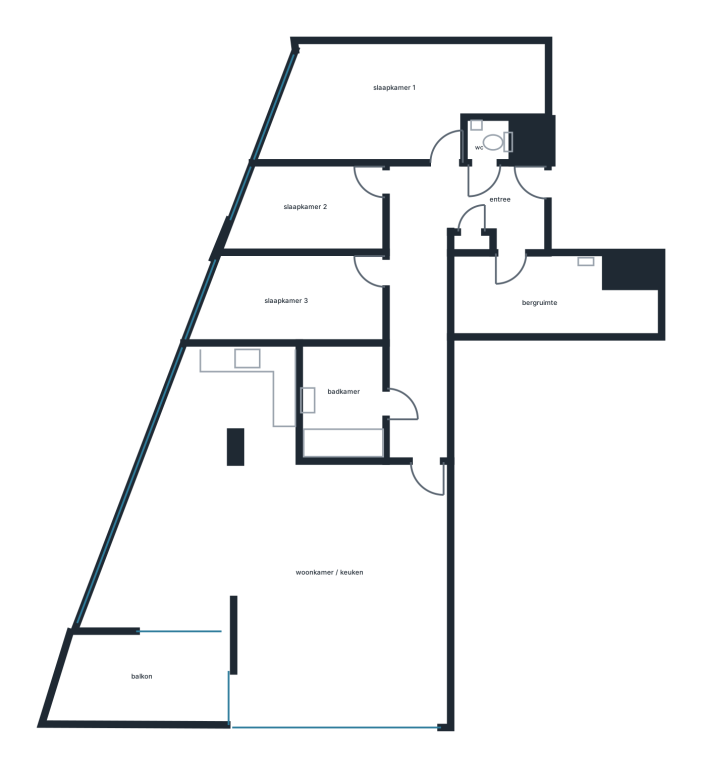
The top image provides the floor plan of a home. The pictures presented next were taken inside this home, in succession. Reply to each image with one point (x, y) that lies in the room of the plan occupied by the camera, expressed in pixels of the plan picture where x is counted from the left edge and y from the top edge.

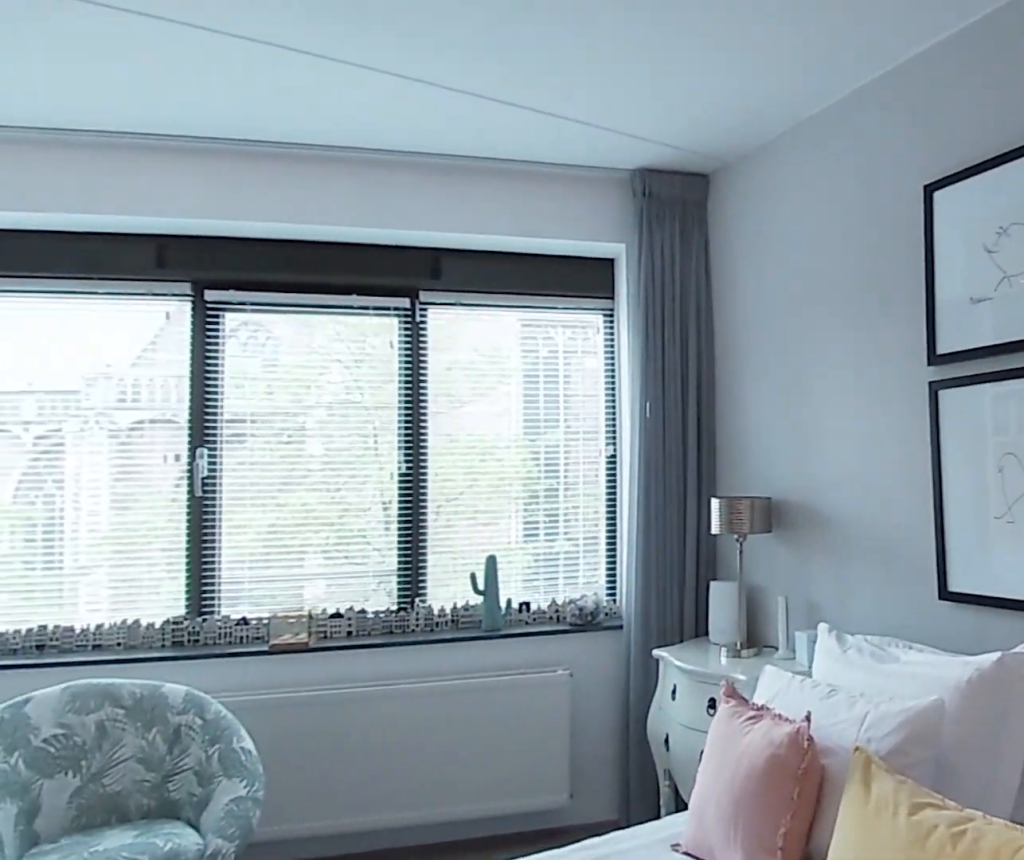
(397, 100)
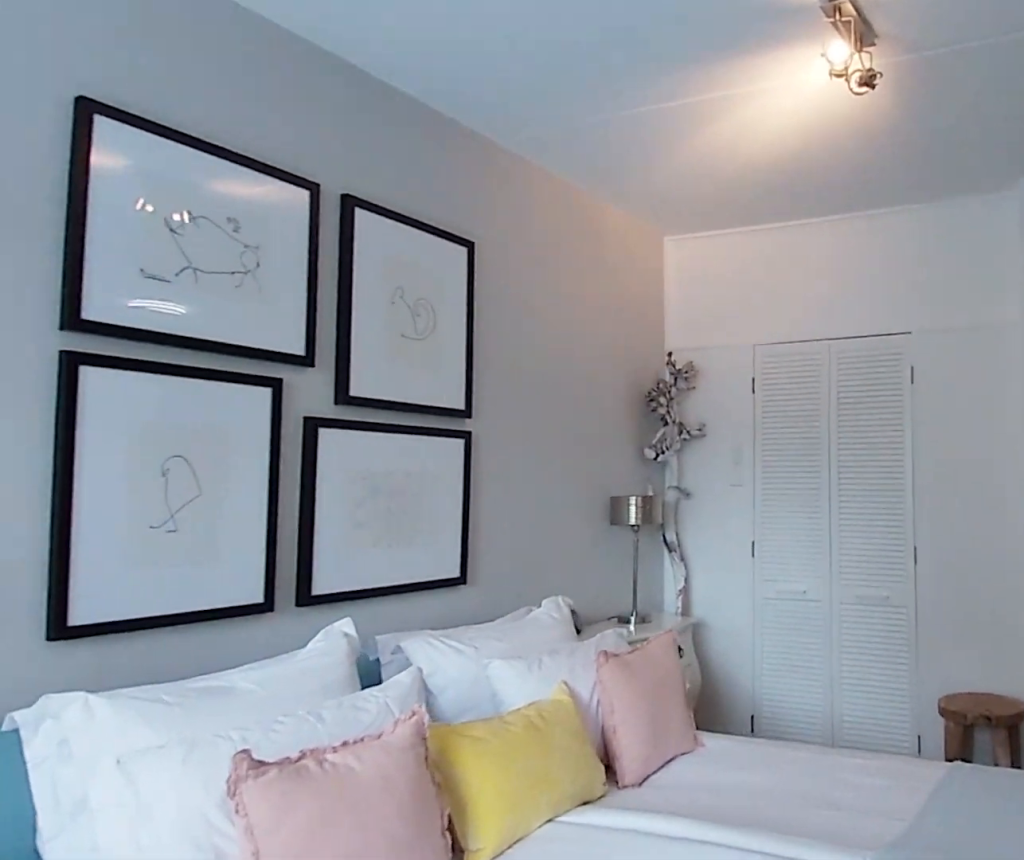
(397, 100)
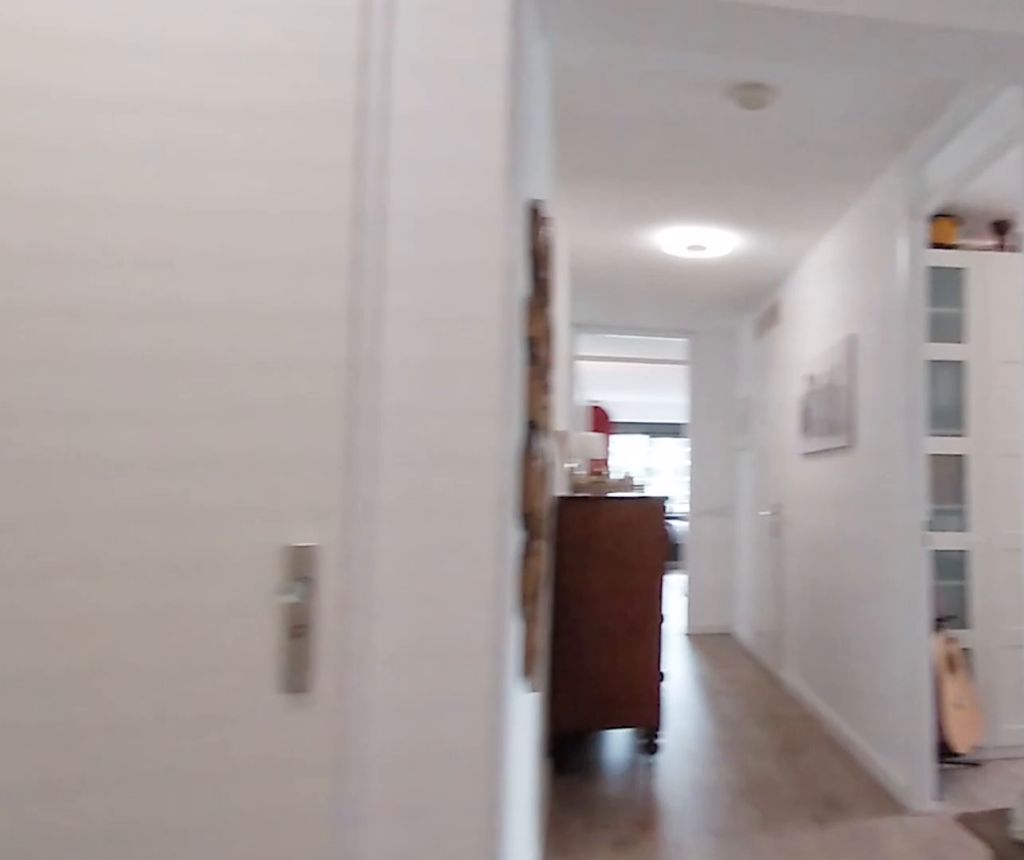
(440, 278)
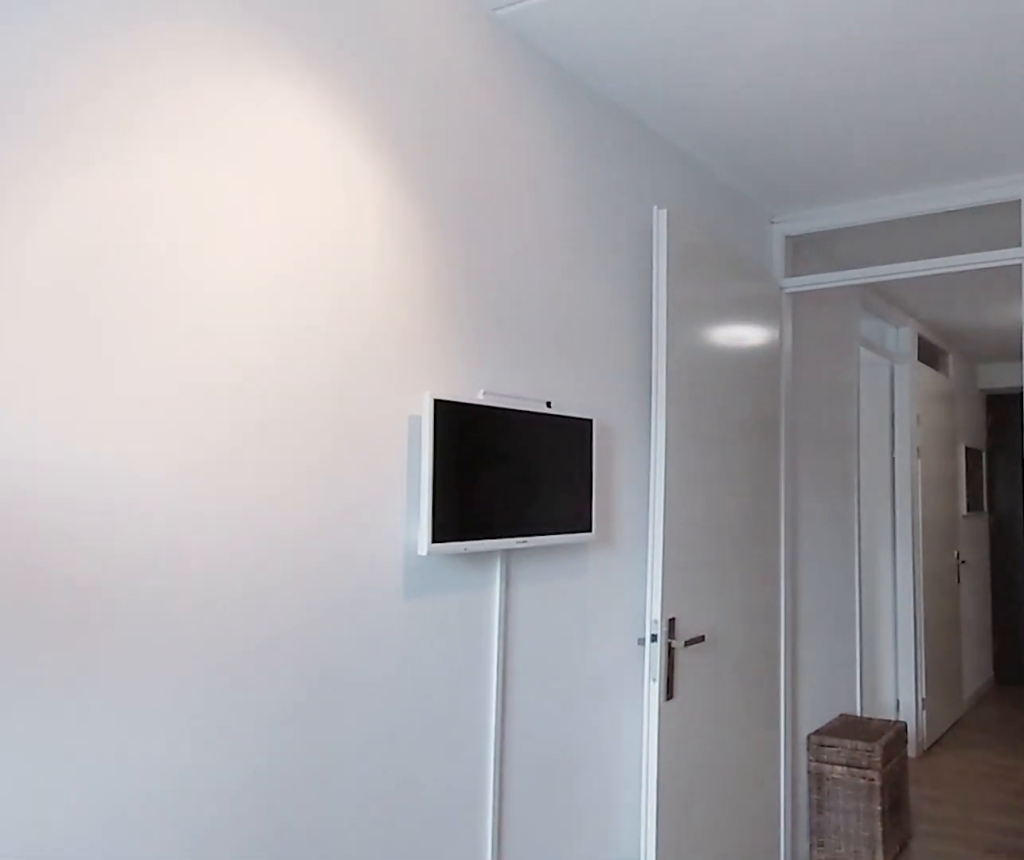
(310, 209)
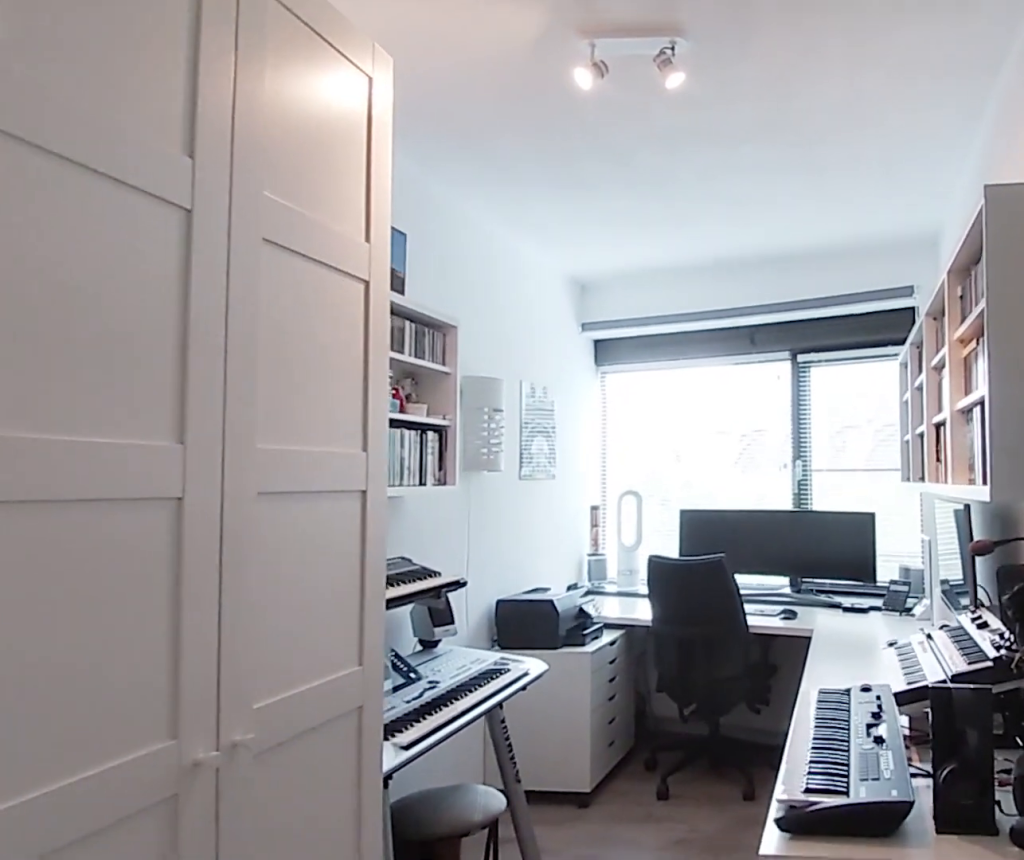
(294, 298)
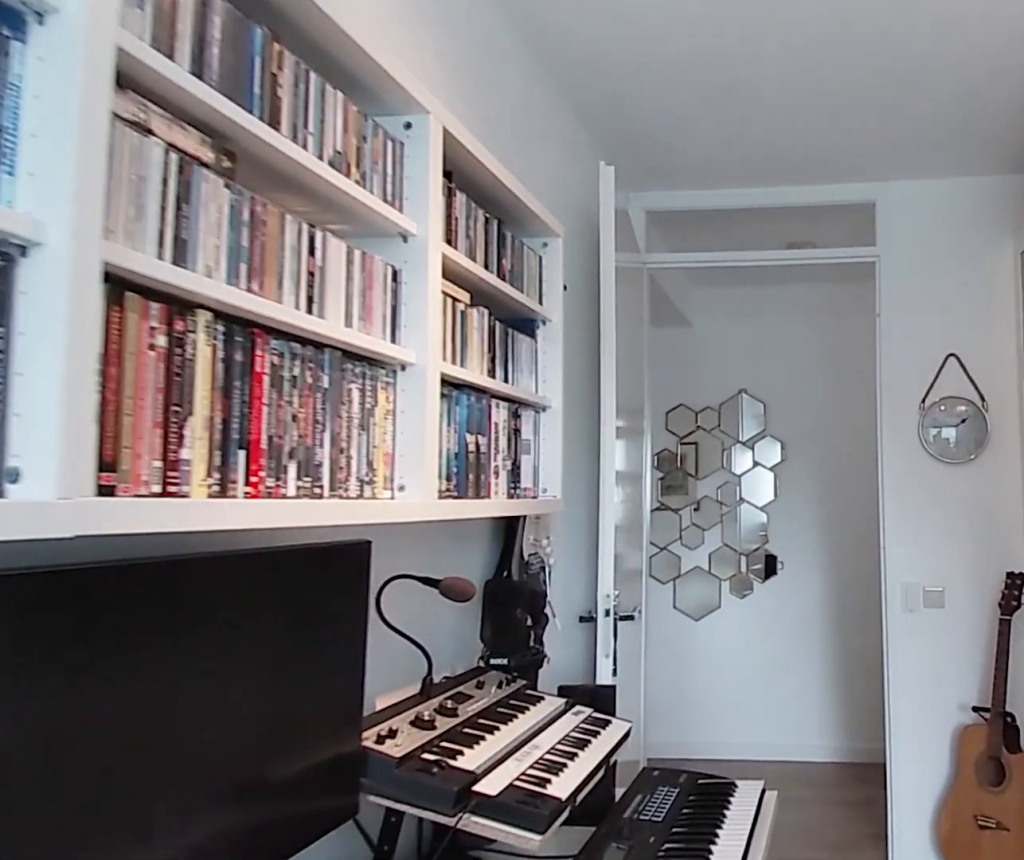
(294, 298)
